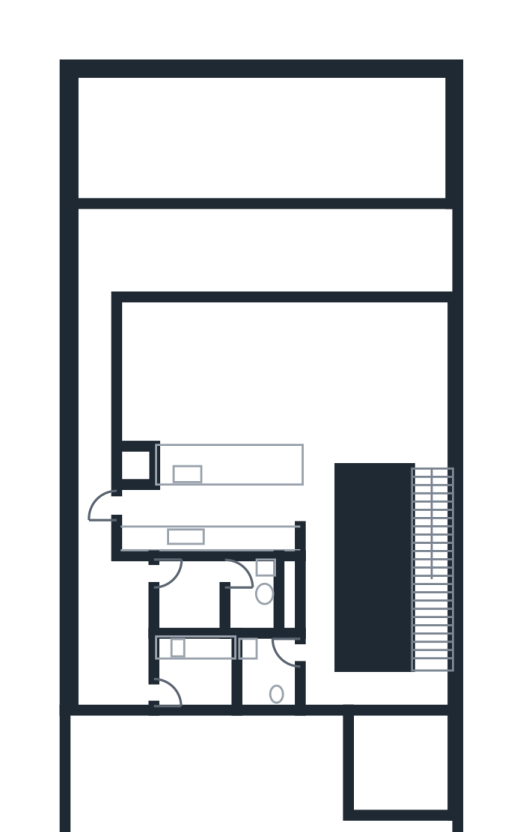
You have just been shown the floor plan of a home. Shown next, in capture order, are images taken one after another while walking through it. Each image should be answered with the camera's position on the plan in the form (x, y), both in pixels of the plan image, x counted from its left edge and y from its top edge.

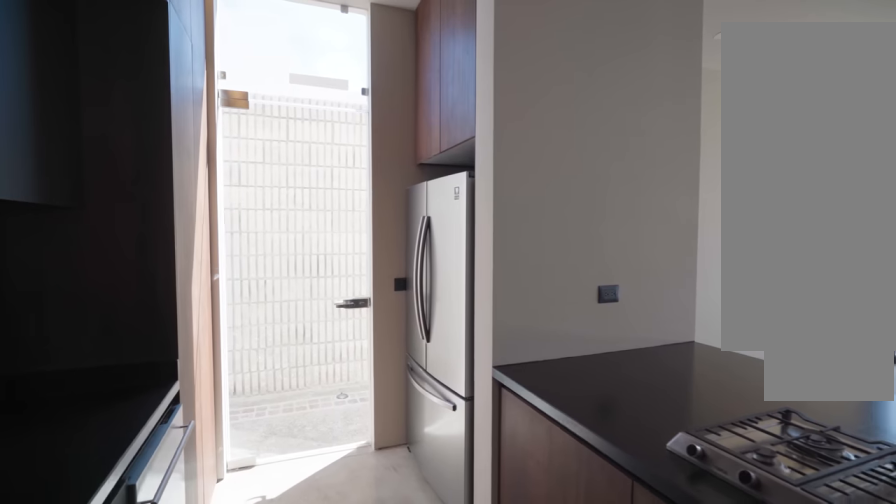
(235, 506)
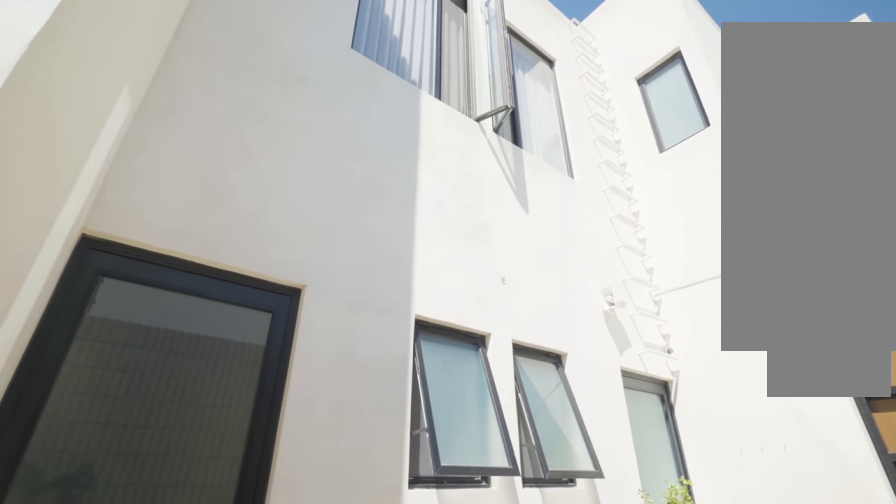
(97, 596)
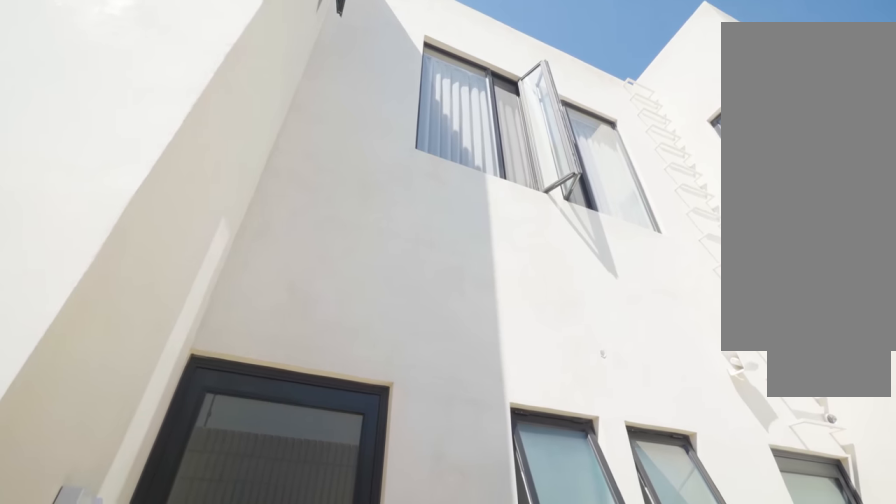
(97, 598)
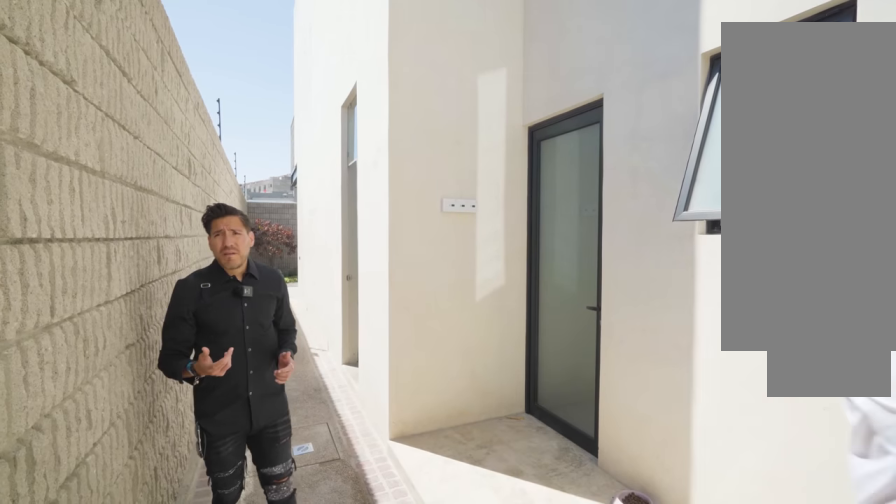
(101, 671)
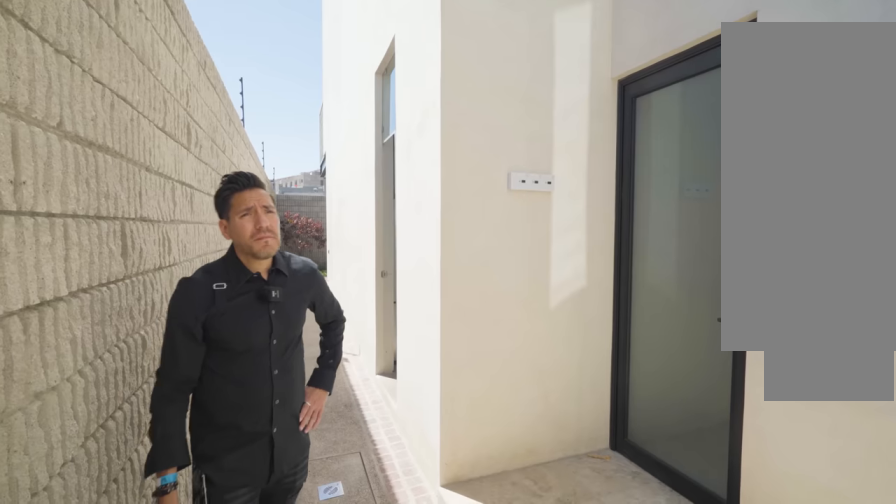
(91, 634)
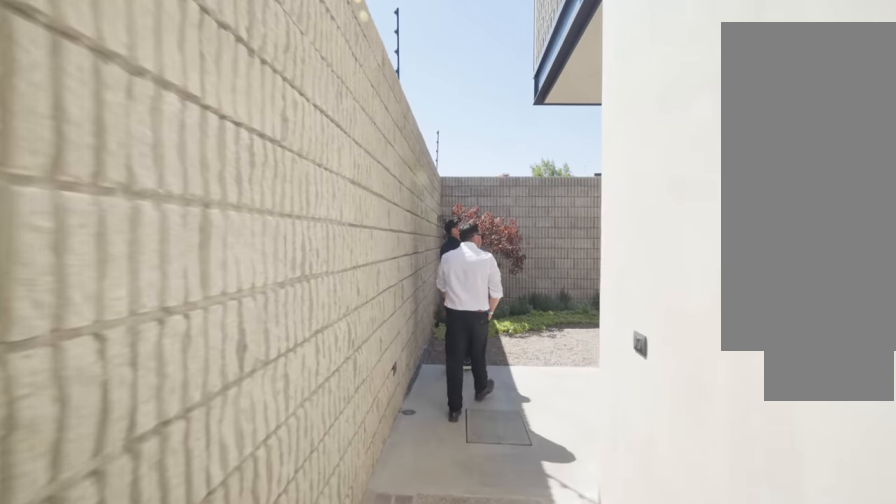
(86, 433)
